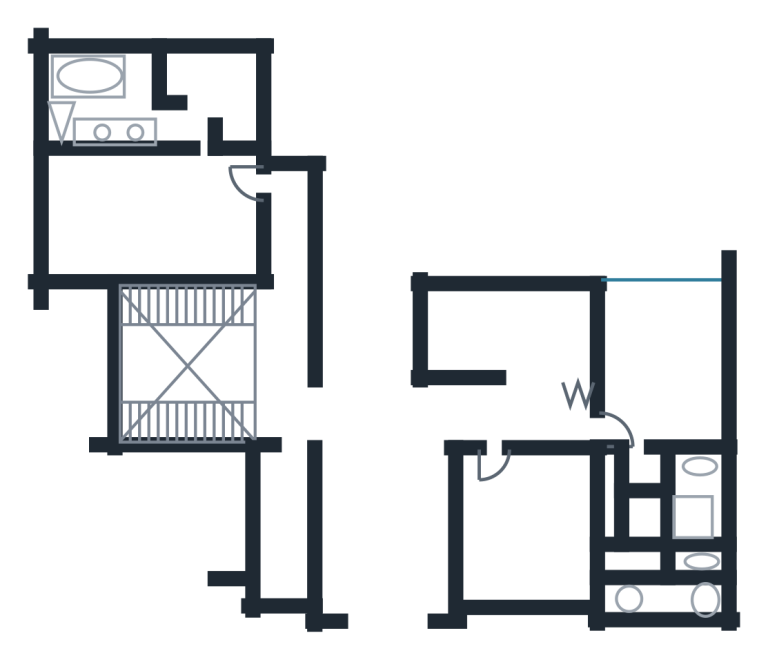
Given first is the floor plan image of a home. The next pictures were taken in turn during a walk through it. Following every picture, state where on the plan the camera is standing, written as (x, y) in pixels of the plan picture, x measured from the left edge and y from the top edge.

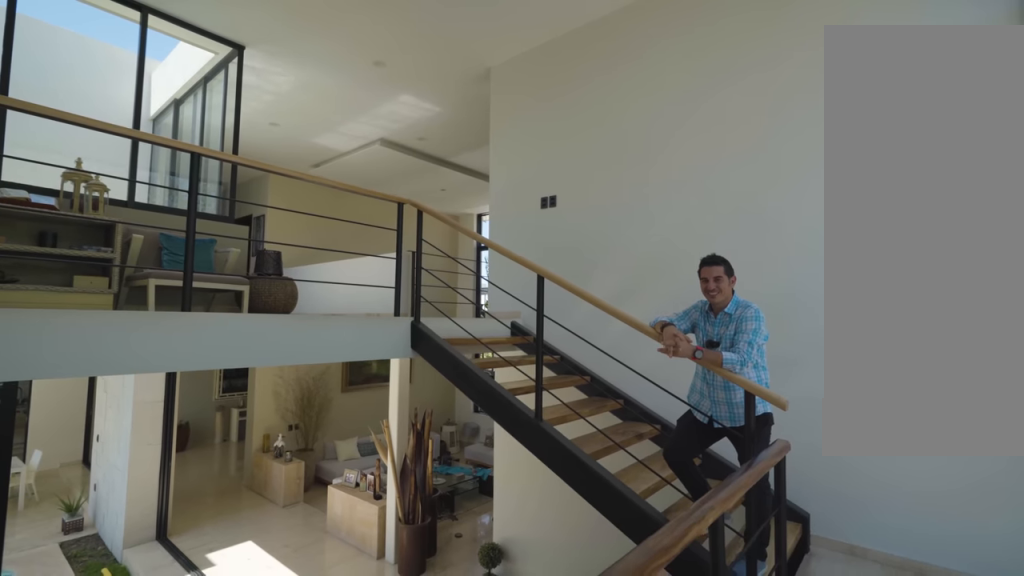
(140, 345)
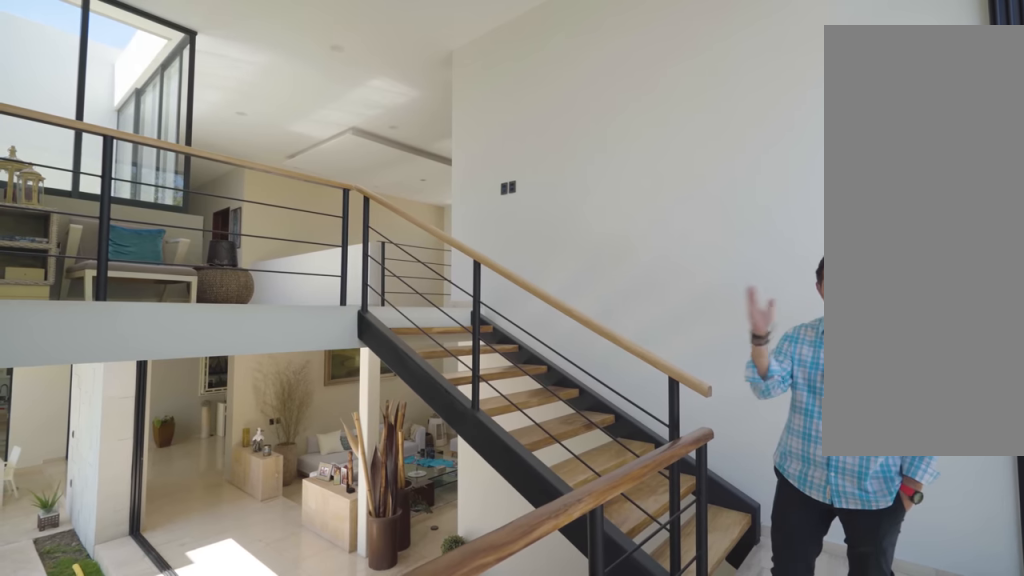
(139, 315)
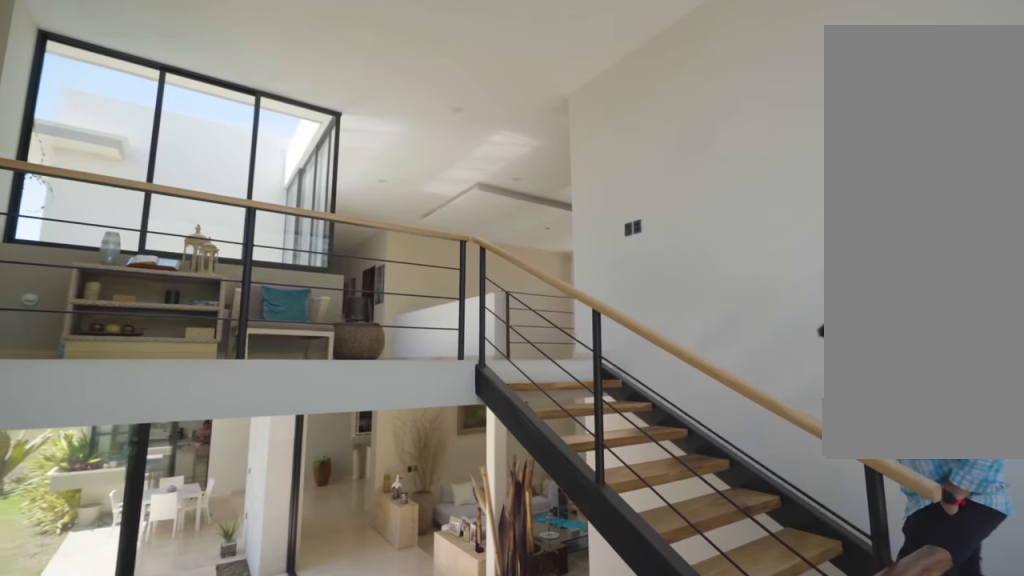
(138, 306)
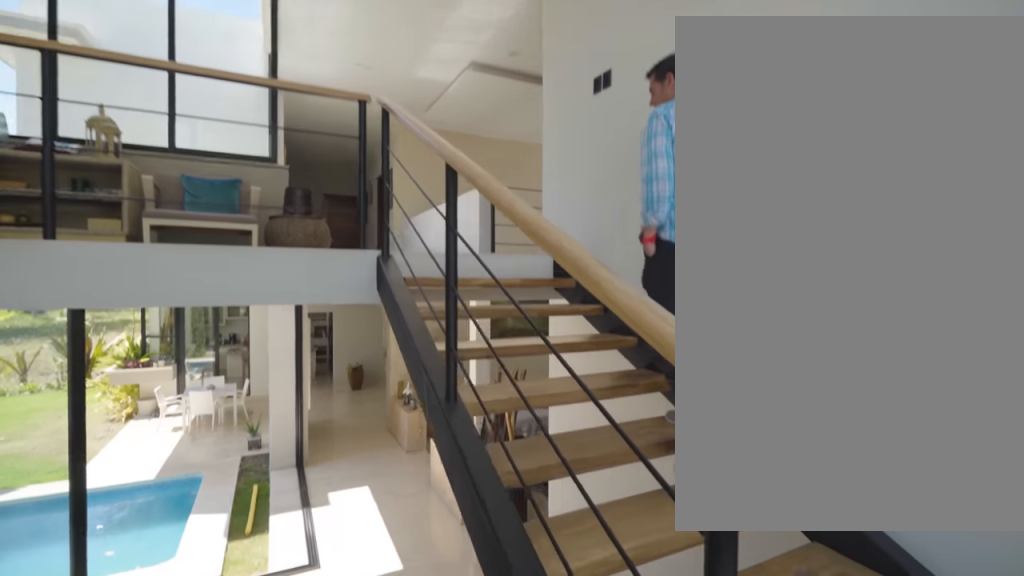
(138, 342)
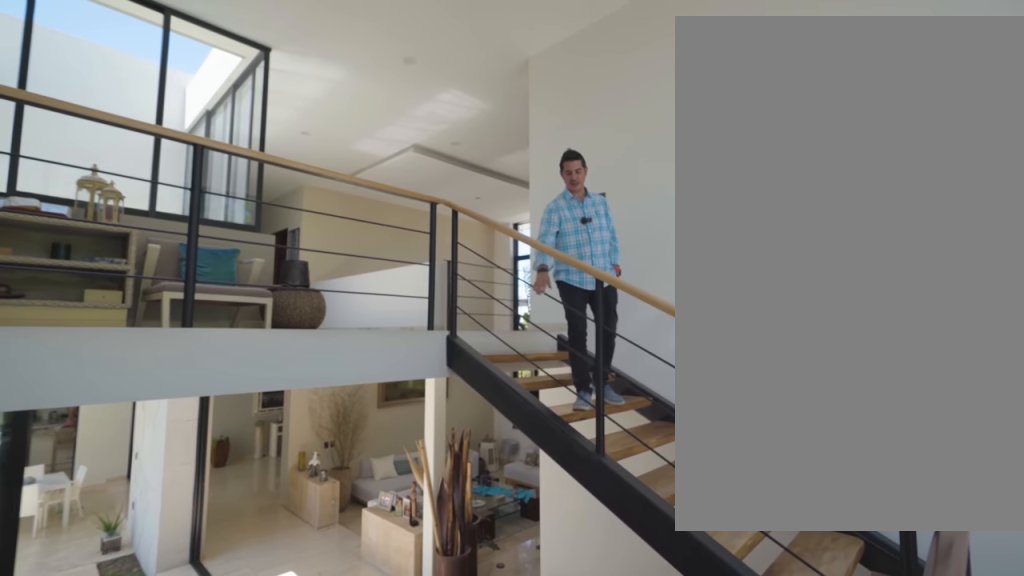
(136, 379)
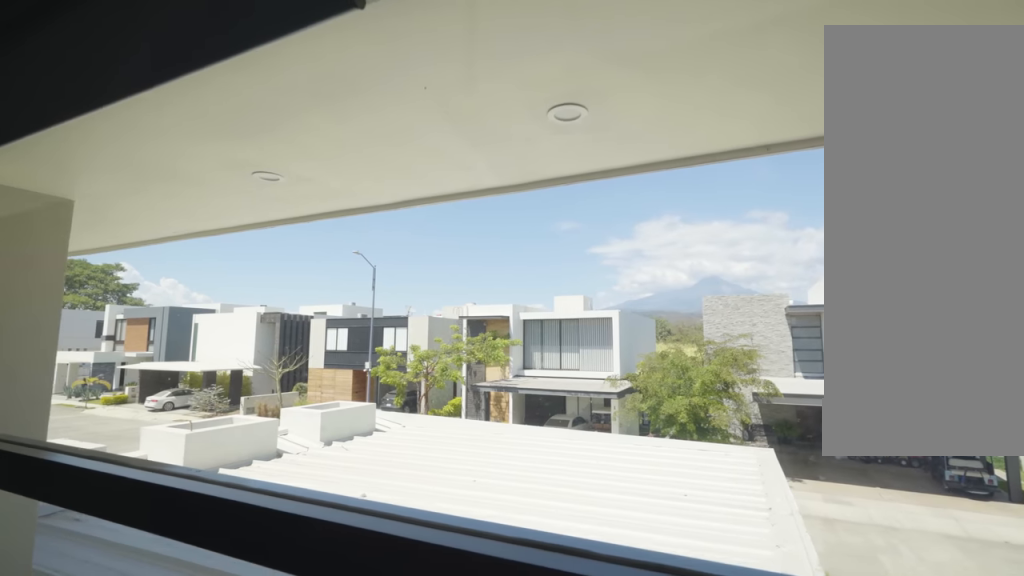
(527, 586)
